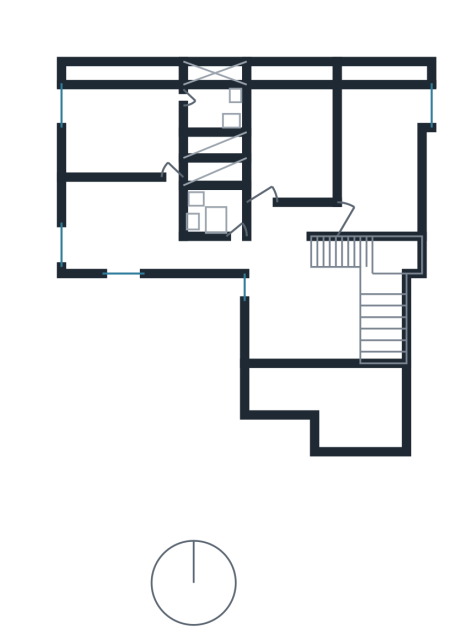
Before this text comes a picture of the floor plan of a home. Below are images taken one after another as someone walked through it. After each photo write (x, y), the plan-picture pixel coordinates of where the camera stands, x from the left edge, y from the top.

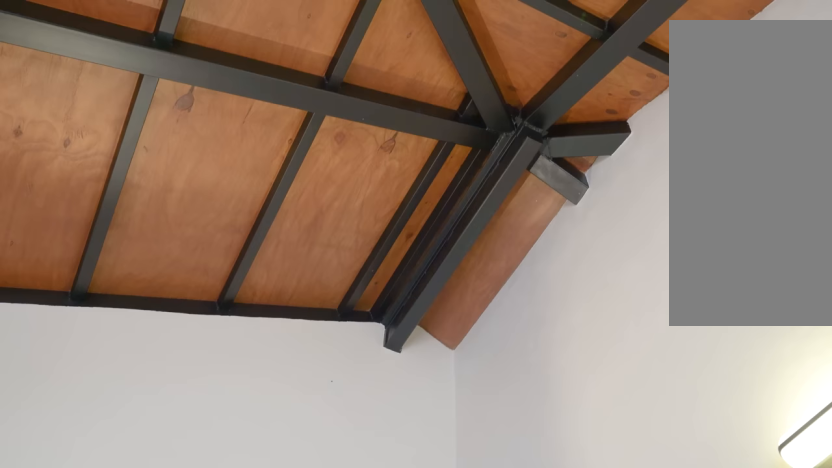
(161, 119)
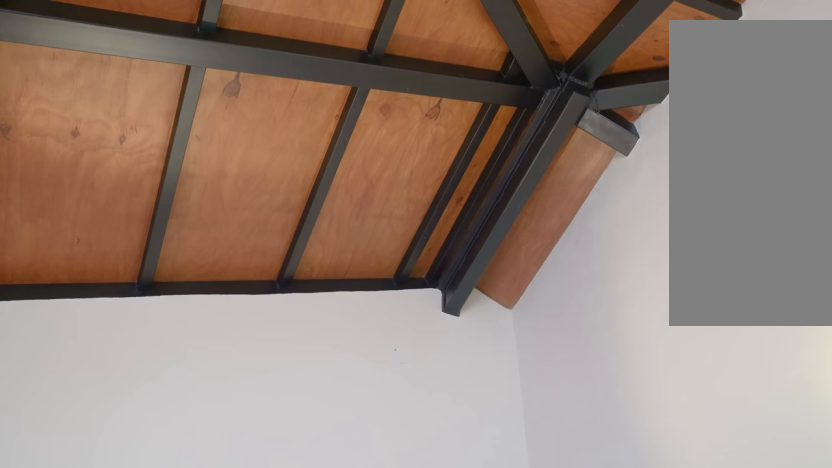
(161, 118)
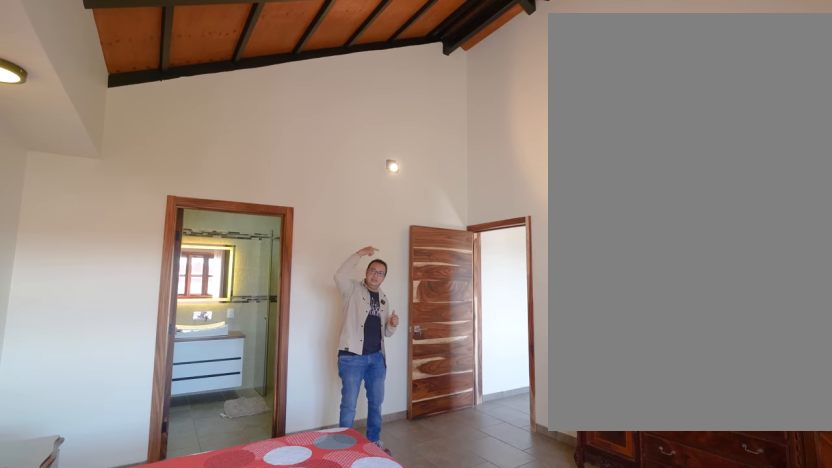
(115, 142)
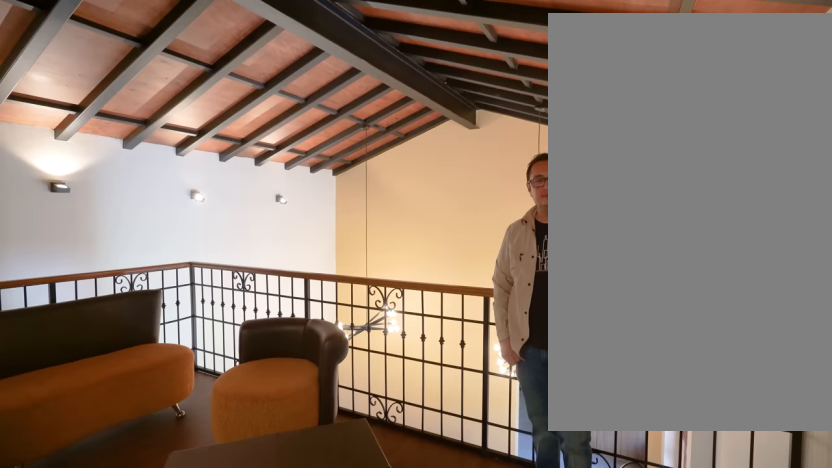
(285, 287)
